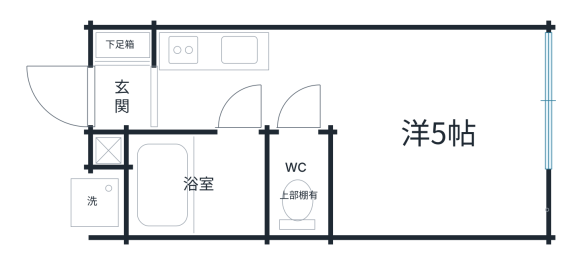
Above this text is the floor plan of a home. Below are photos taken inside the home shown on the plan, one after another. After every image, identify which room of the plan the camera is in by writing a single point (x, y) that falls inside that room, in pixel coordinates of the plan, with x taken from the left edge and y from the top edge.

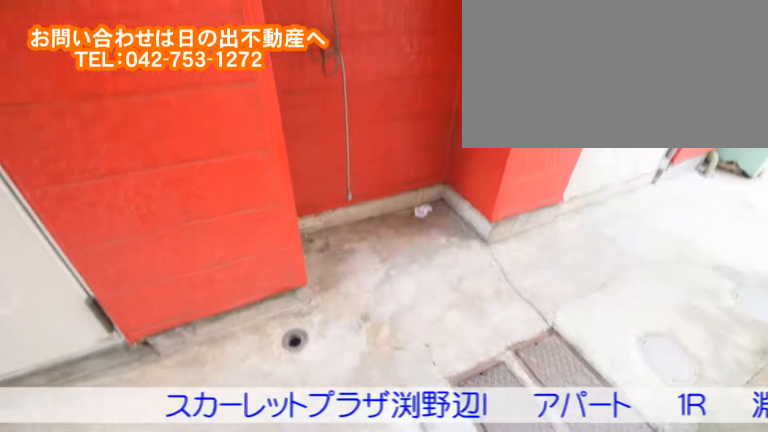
(72, 208)
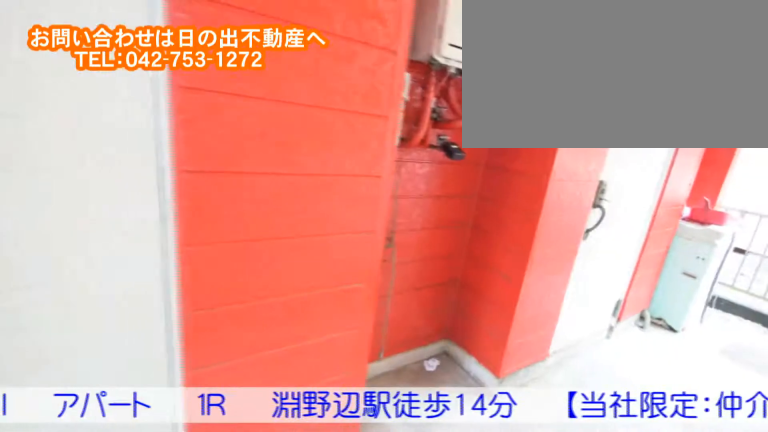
(72, 208)
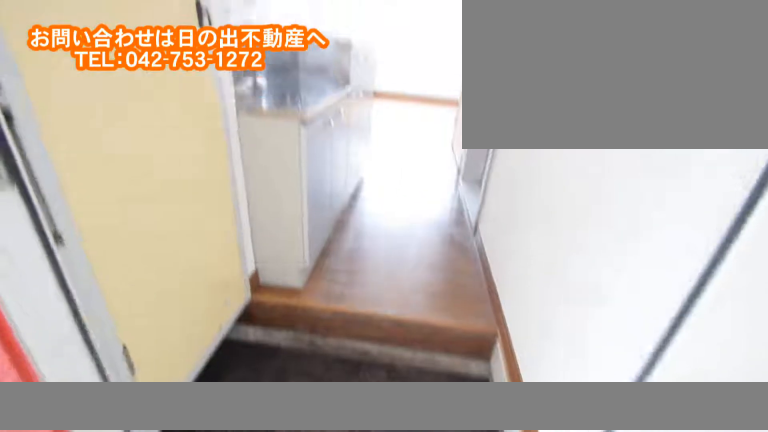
(210, 97)
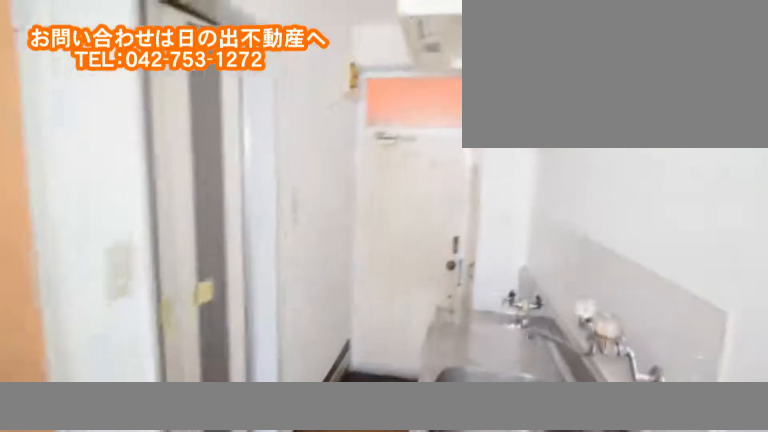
(210, 97)
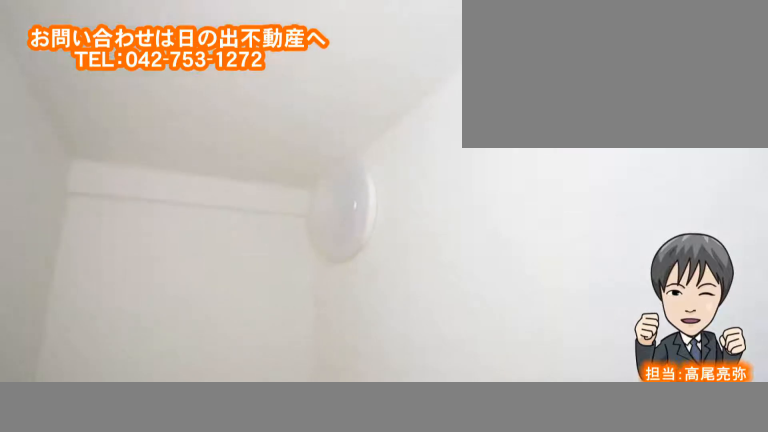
(298, 185)
